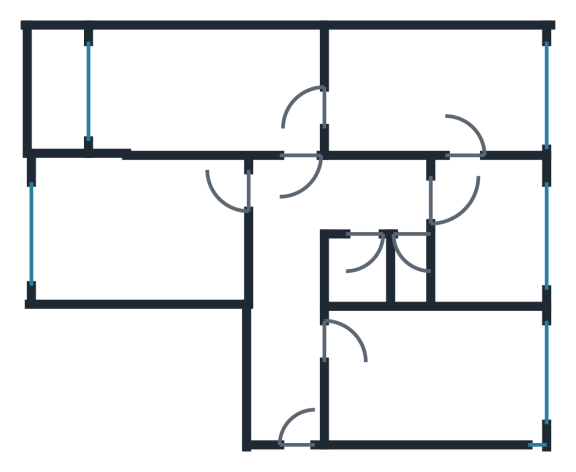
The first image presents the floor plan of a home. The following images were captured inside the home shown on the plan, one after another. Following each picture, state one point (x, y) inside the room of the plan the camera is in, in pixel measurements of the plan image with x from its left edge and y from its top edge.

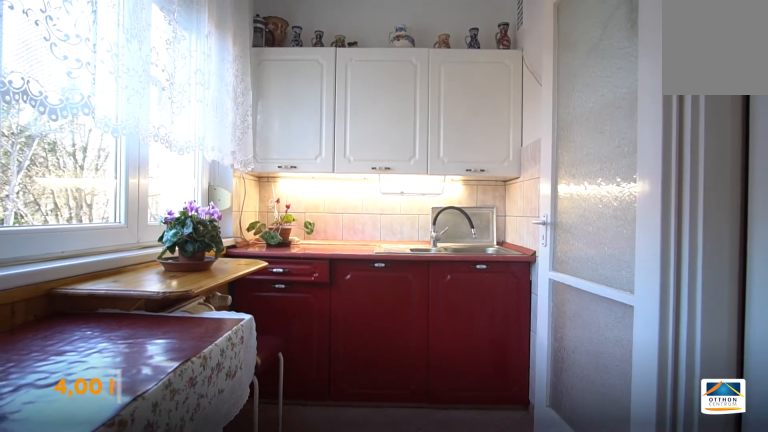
(495, 242)
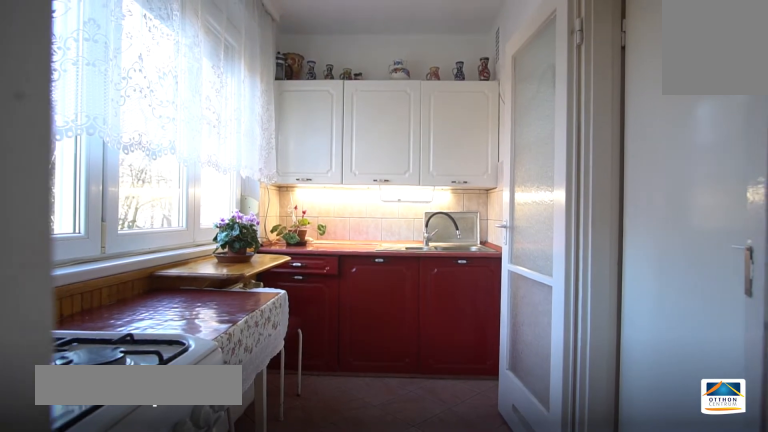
(495, 242)
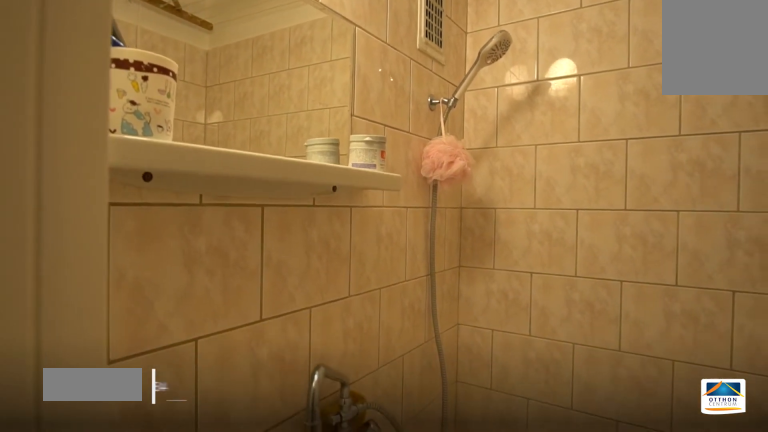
(354, 275)
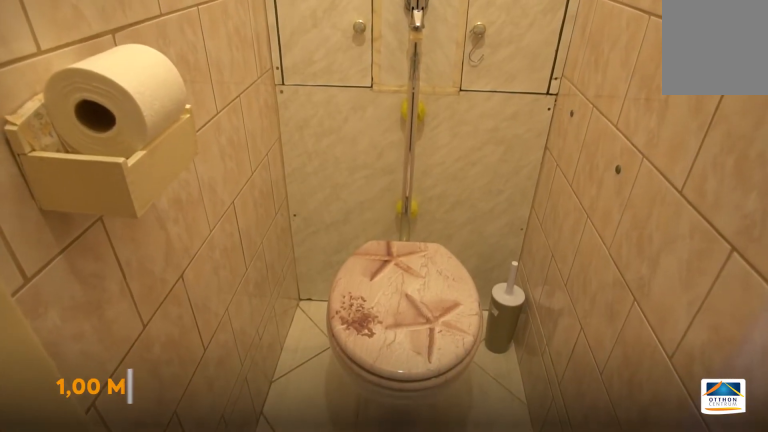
(412, 275)
